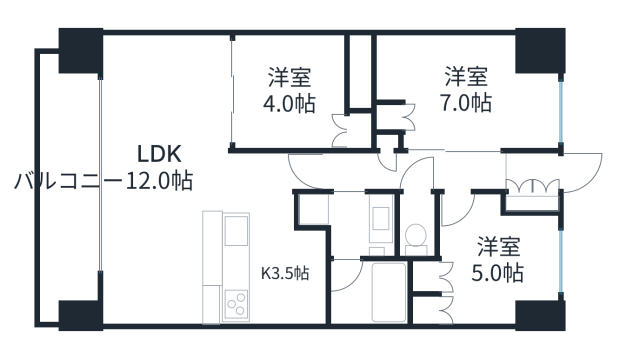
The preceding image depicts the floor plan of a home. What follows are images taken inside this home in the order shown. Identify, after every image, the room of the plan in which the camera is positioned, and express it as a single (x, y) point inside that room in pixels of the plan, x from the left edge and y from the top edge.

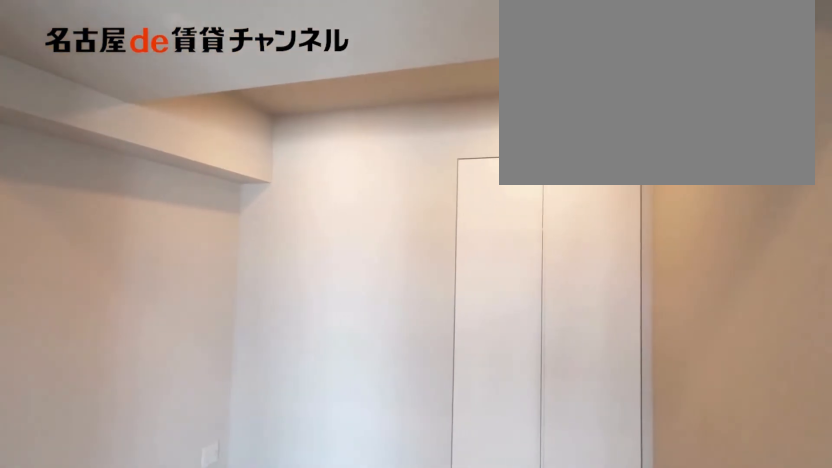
(289, 94)
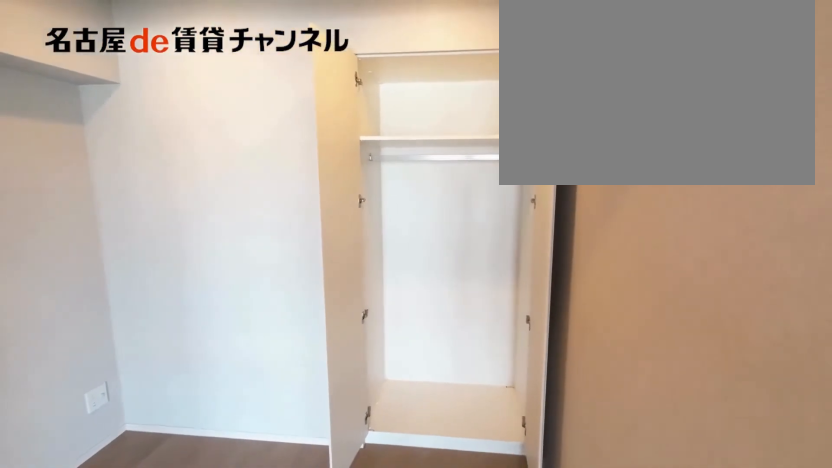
(361, 132)
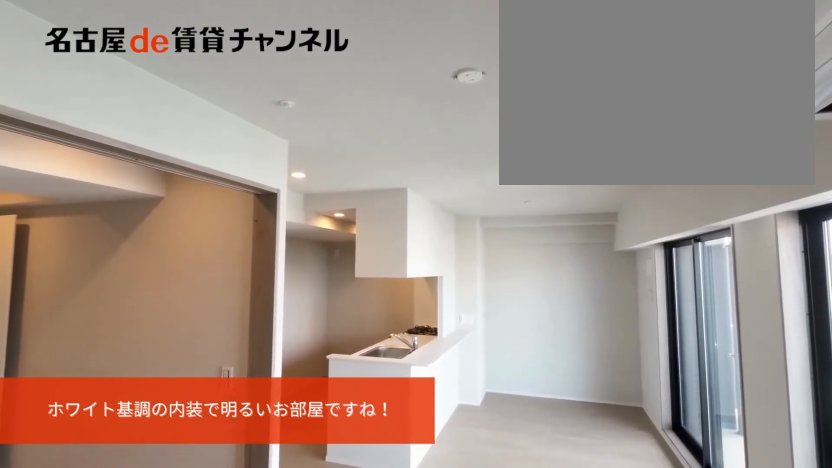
(160, 171)
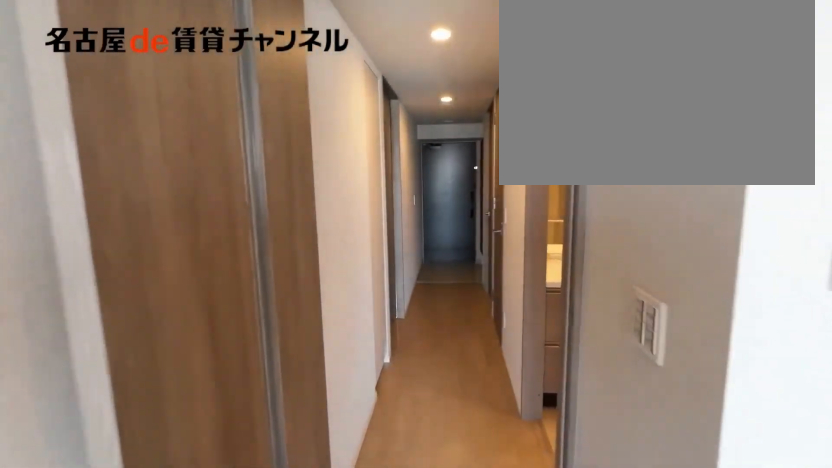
(160, 171)
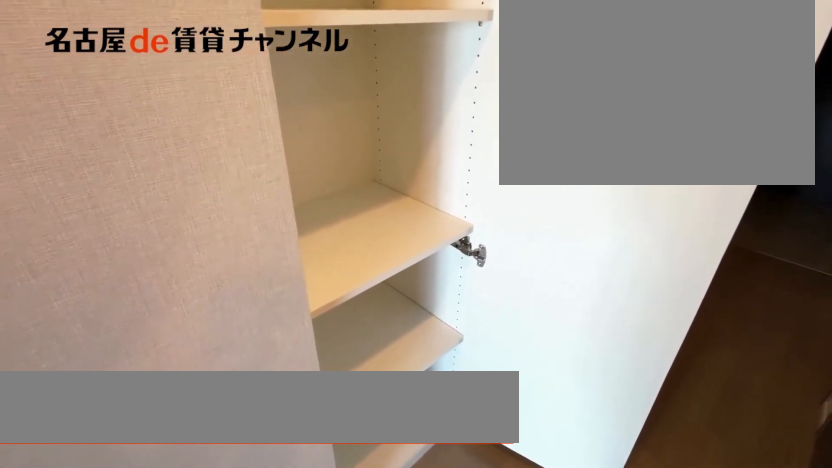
(386, 142)
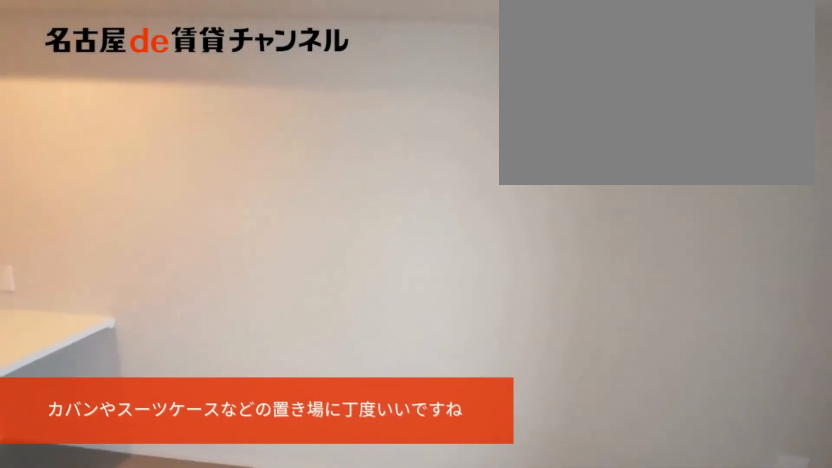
(466, 90)
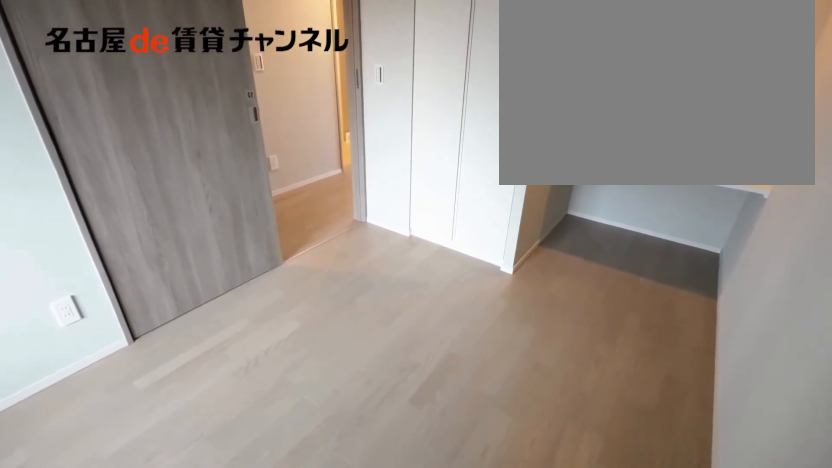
(466, 90)
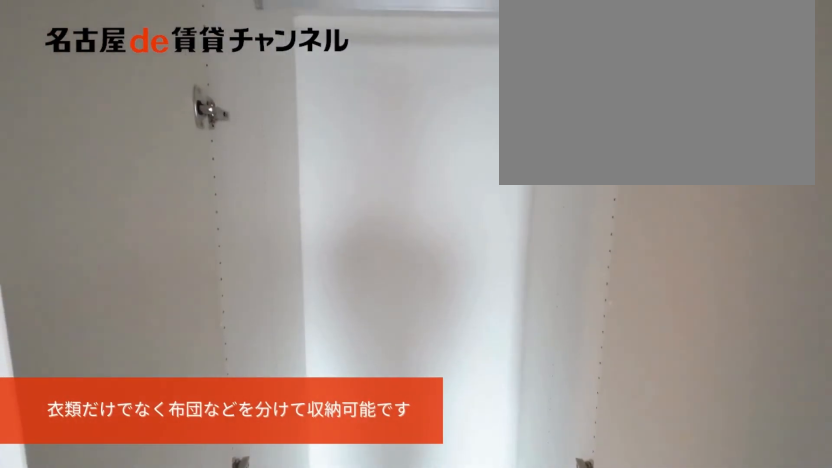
(387, 117)
